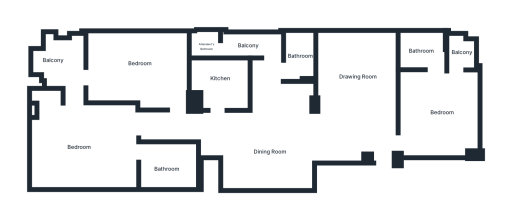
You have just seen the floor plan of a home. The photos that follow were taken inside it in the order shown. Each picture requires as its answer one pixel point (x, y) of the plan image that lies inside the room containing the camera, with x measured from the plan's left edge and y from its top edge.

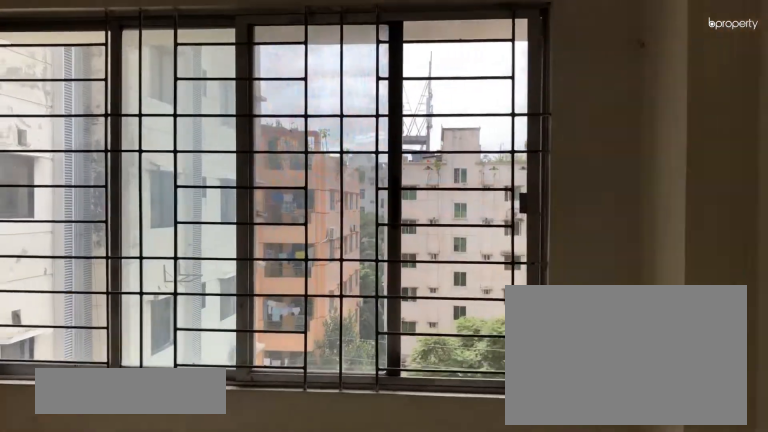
(439, 111)
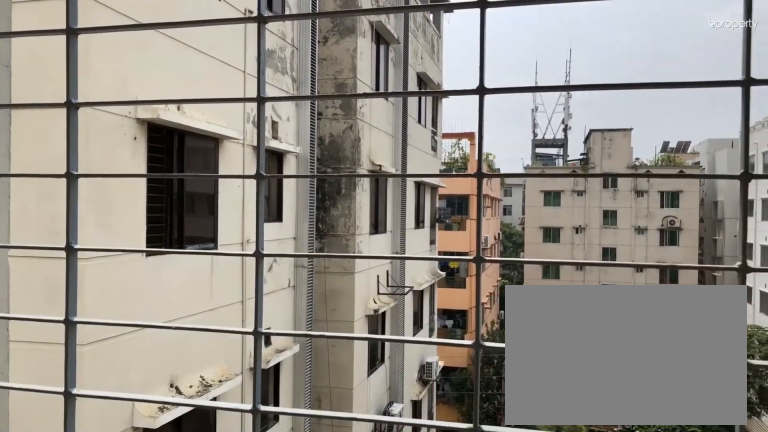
(460, 51)
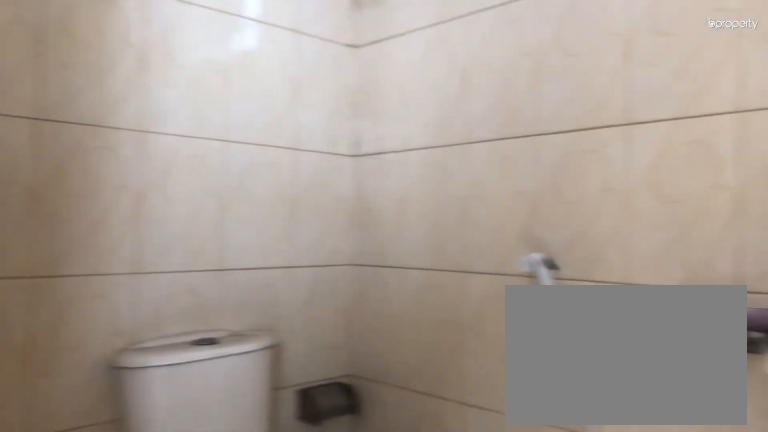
(418, 51)
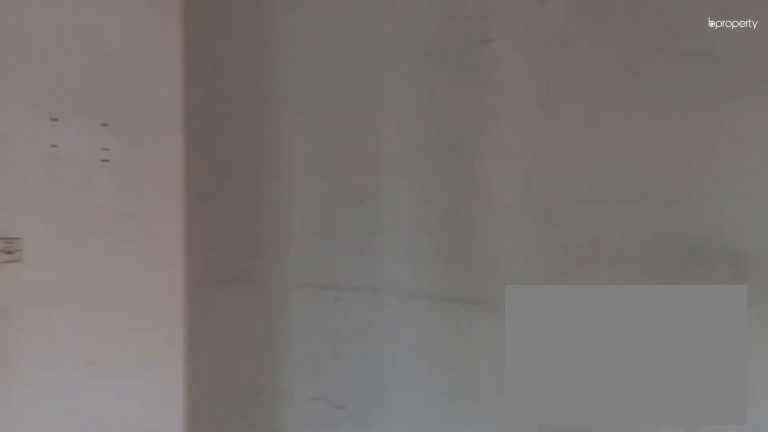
(84, 145)
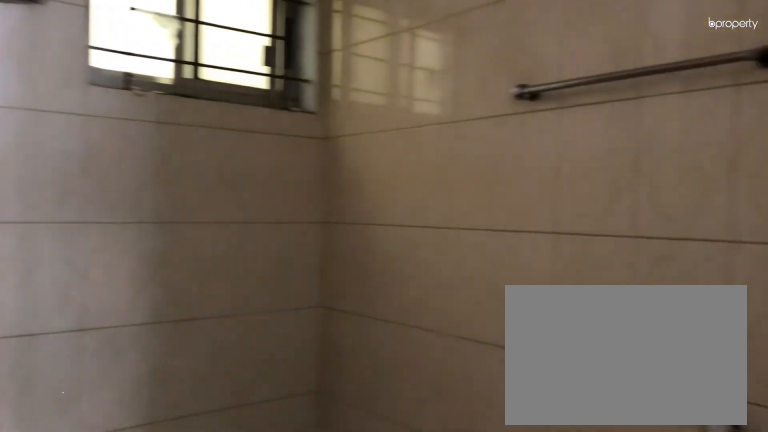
(165, 166)
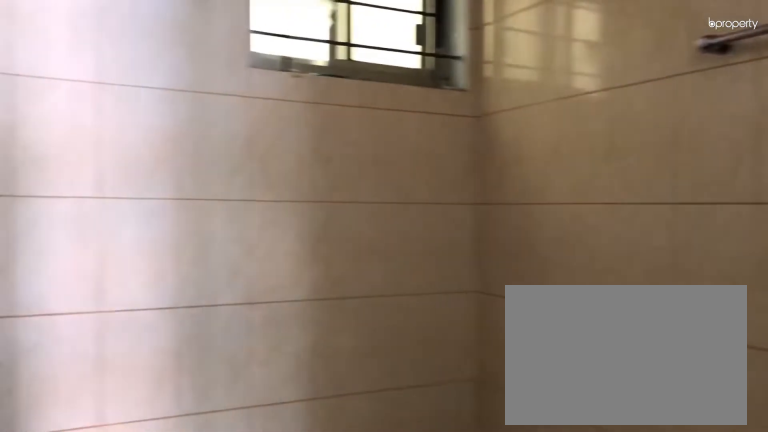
(165, 166)
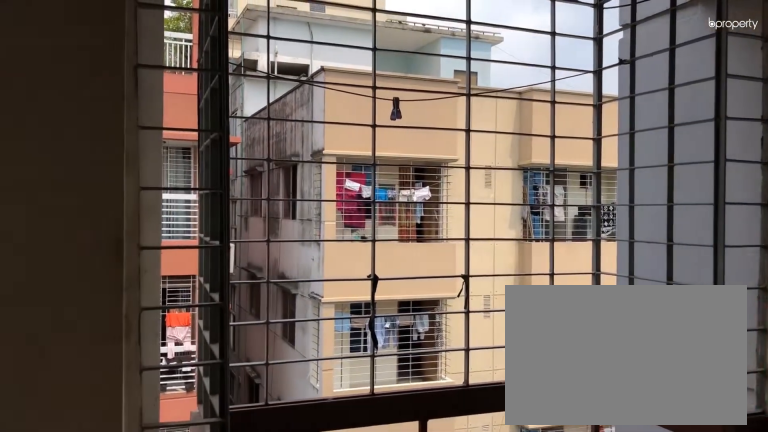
(60, 64)
